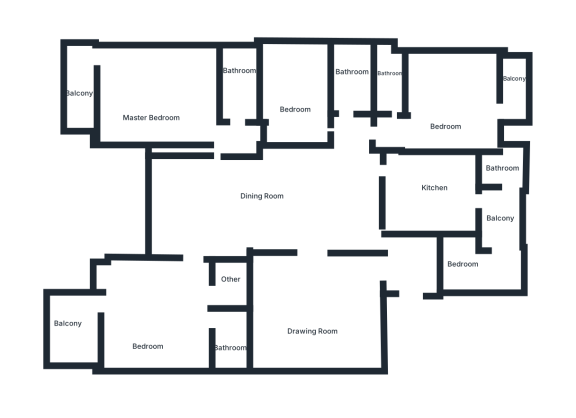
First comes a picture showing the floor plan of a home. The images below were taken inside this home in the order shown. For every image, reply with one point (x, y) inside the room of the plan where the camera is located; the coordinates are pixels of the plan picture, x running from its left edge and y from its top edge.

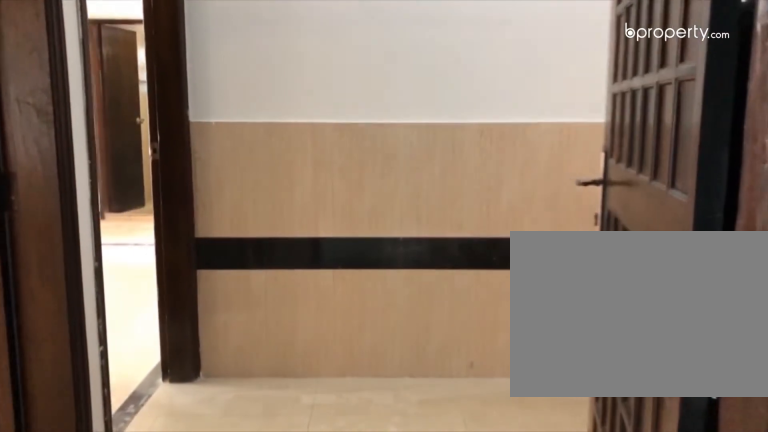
(408, 266)
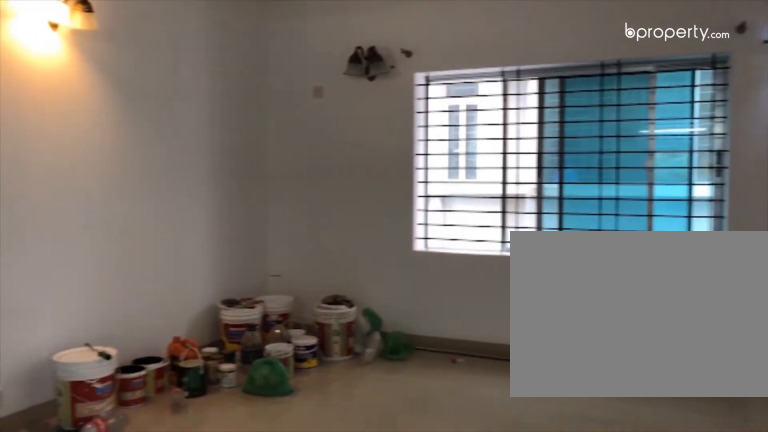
(310, 308)
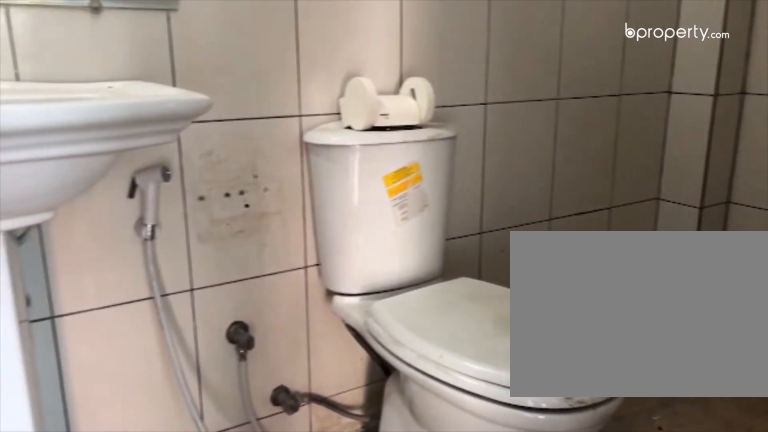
(230, 342)
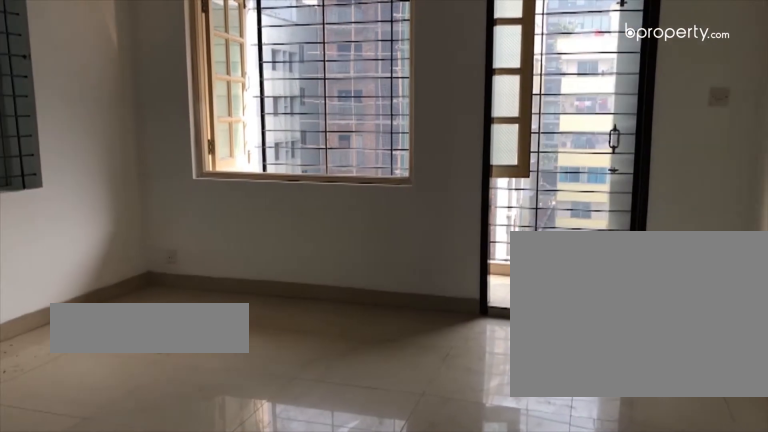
(446, 100)
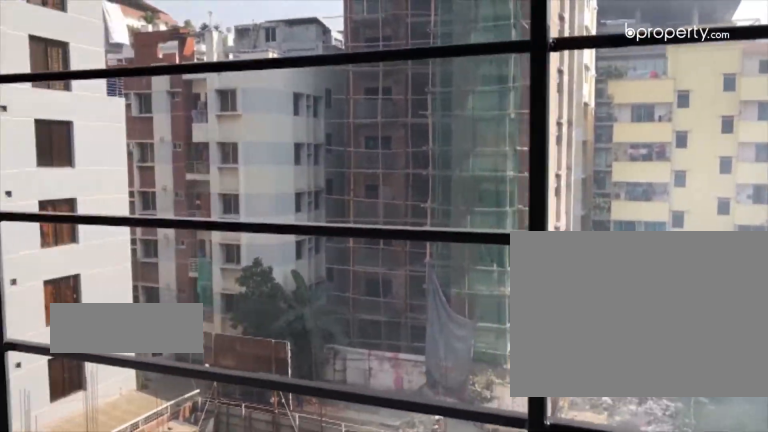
(513, 88)
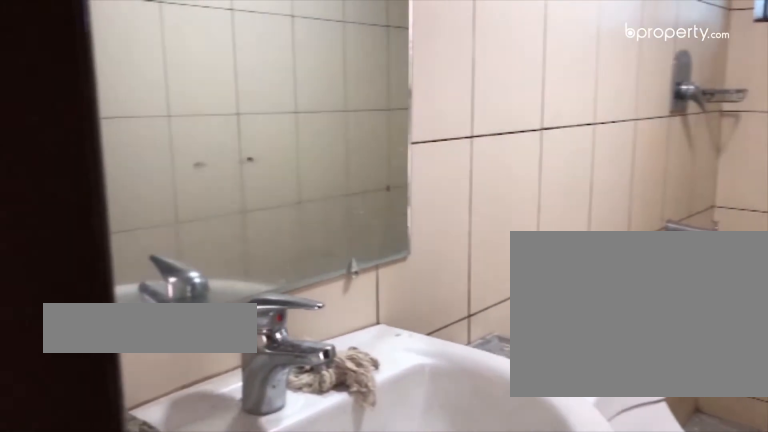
(391, 86)
